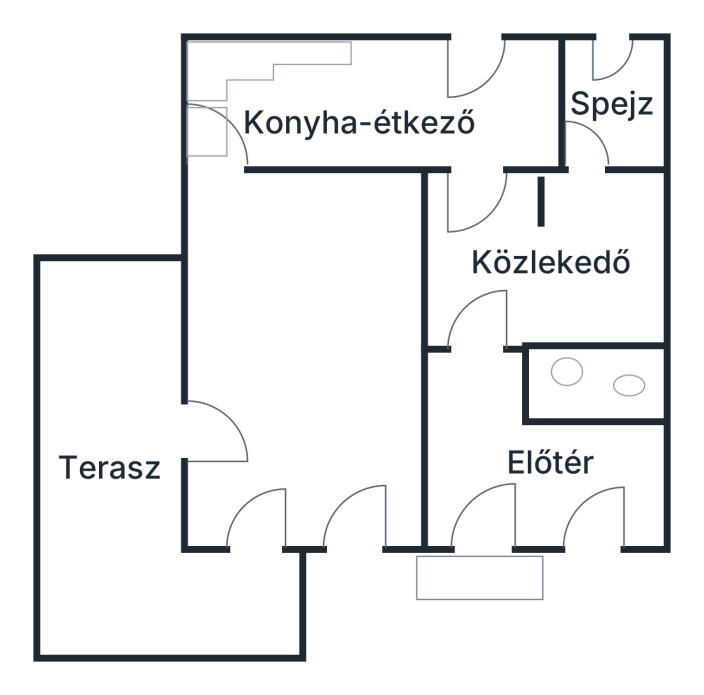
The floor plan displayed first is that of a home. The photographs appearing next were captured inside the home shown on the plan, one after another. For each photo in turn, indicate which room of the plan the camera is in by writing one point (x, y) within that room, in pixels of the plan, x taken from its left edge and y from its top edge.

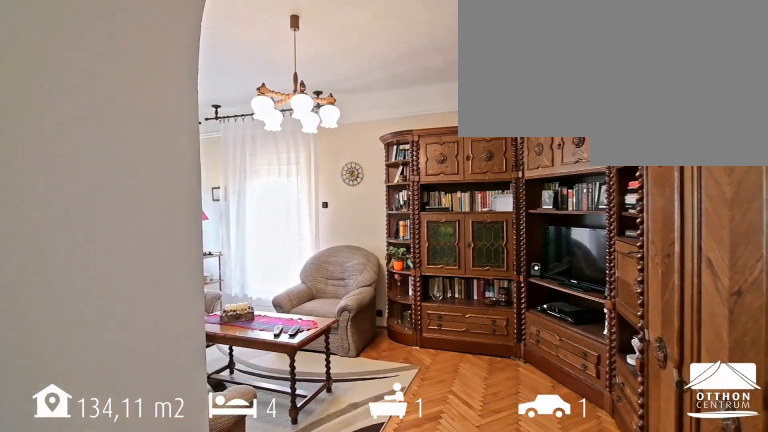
(302, 361)
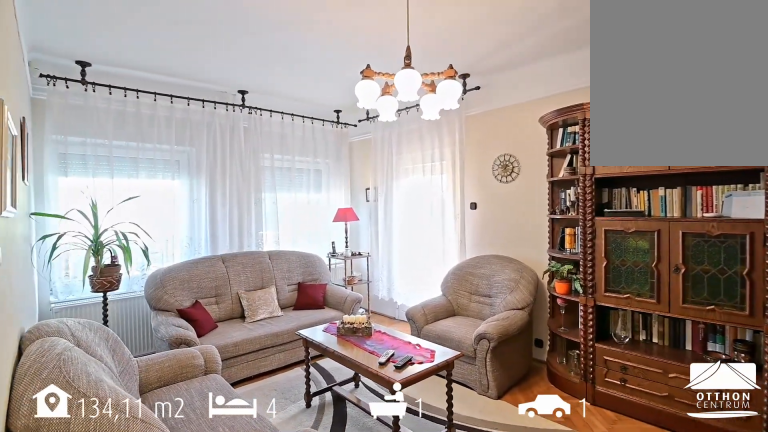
(302, 361)
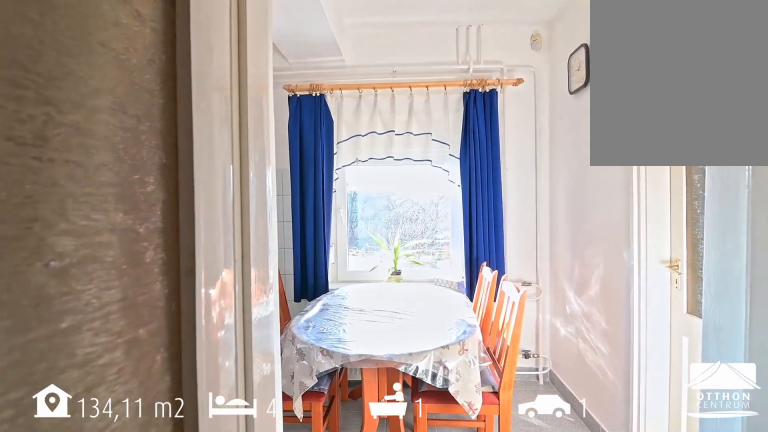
(358, 107)
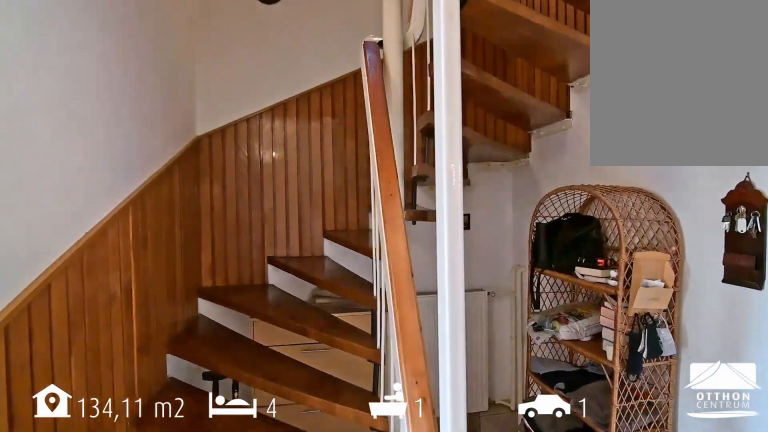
(557, 264)
